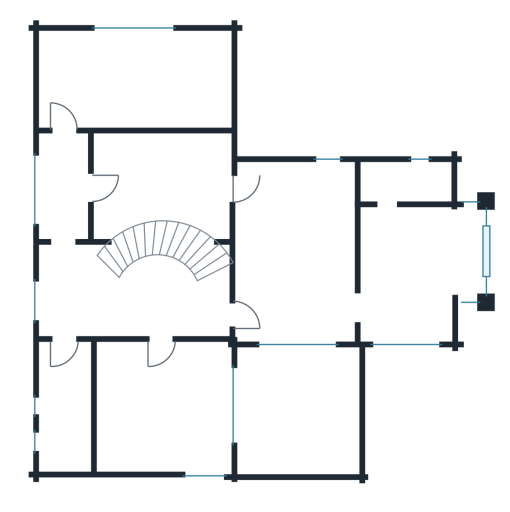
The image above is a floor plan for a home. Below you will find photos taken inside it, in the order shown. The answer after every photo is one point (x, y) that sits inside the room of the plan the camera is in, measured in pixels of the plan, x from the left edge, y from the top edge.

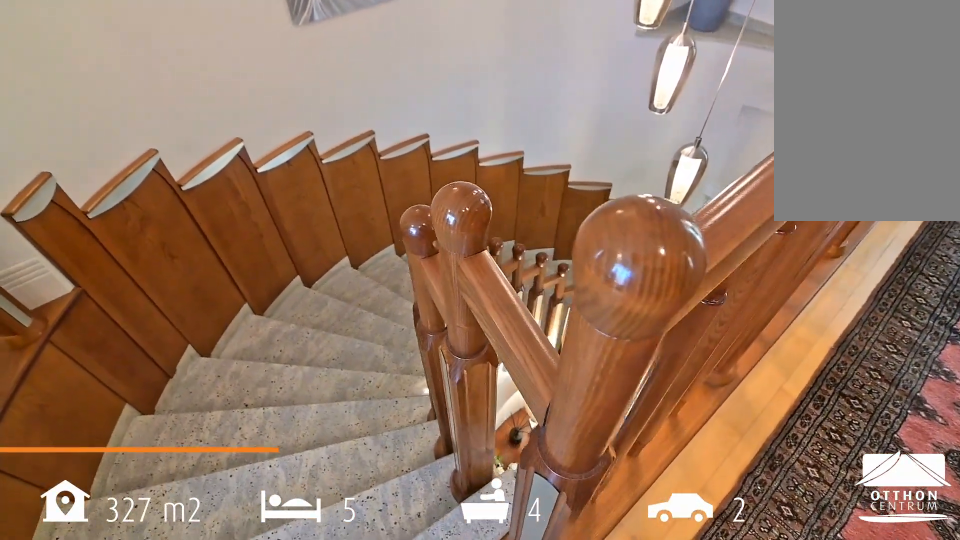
(165, 288)
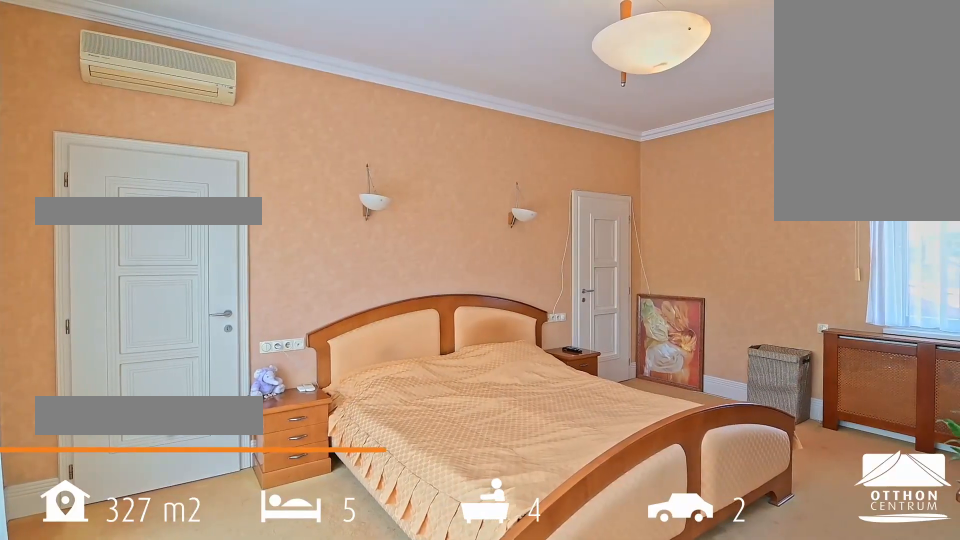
(296, 258)
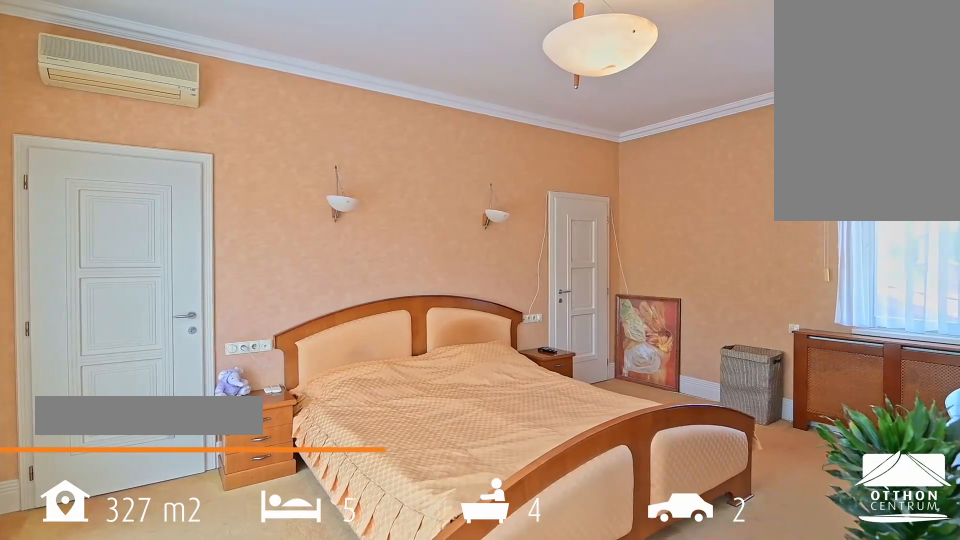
(296, 258)
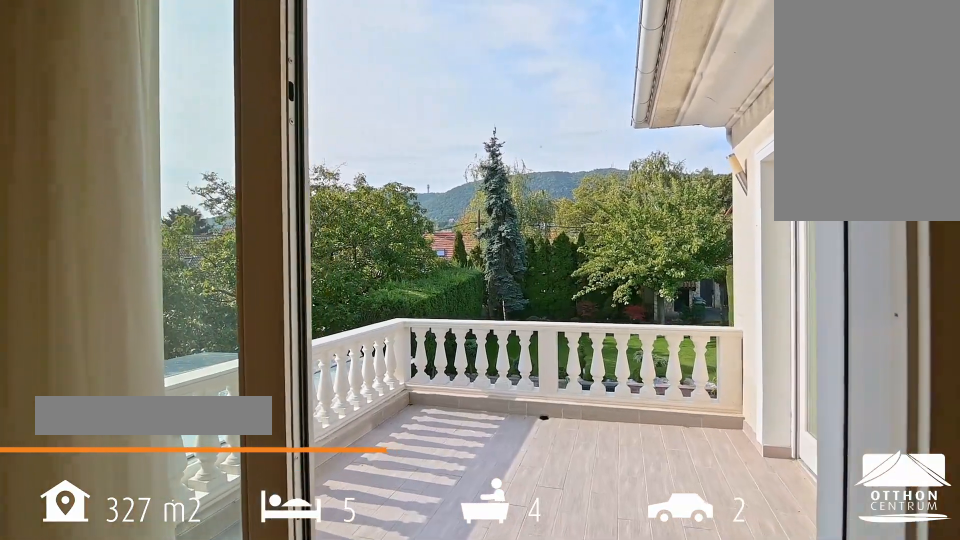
(296, 411)
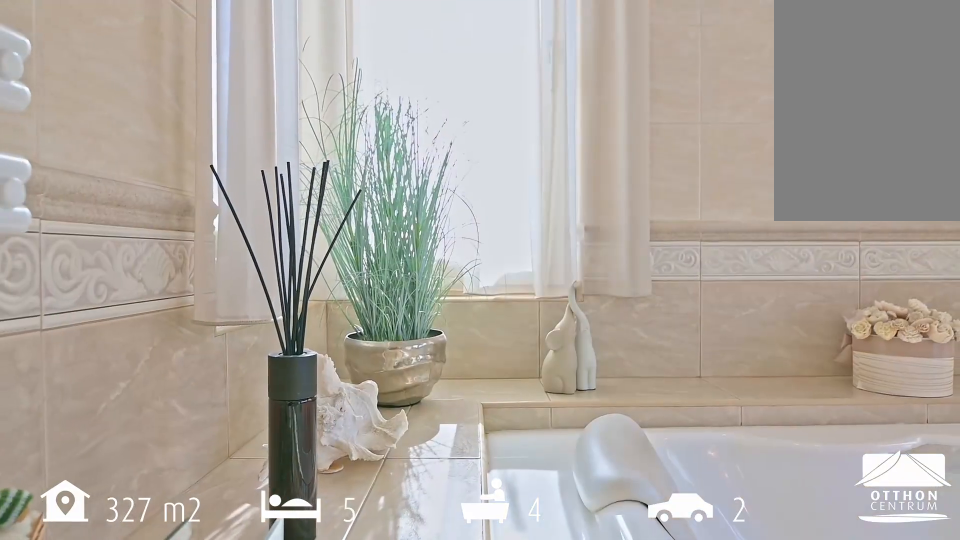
(415, 271)
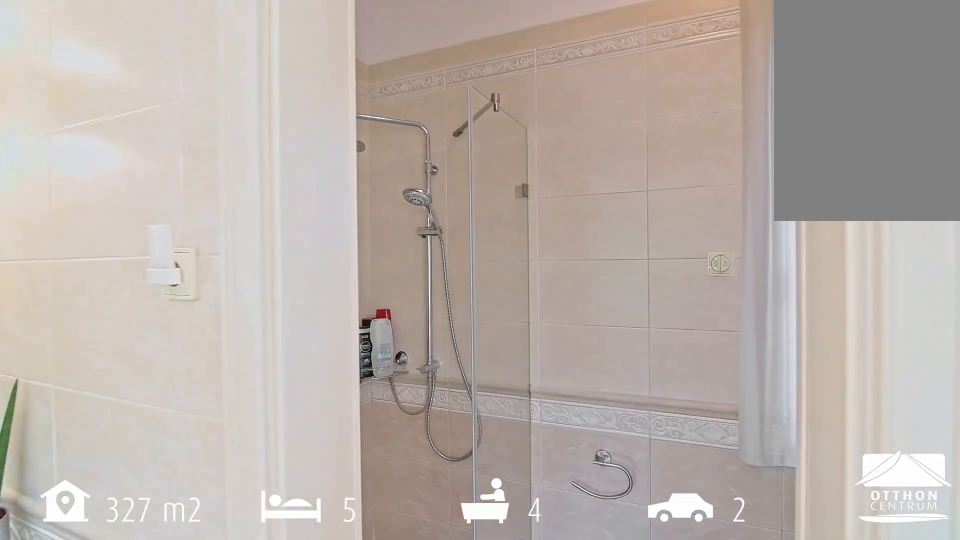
(419, 267)
